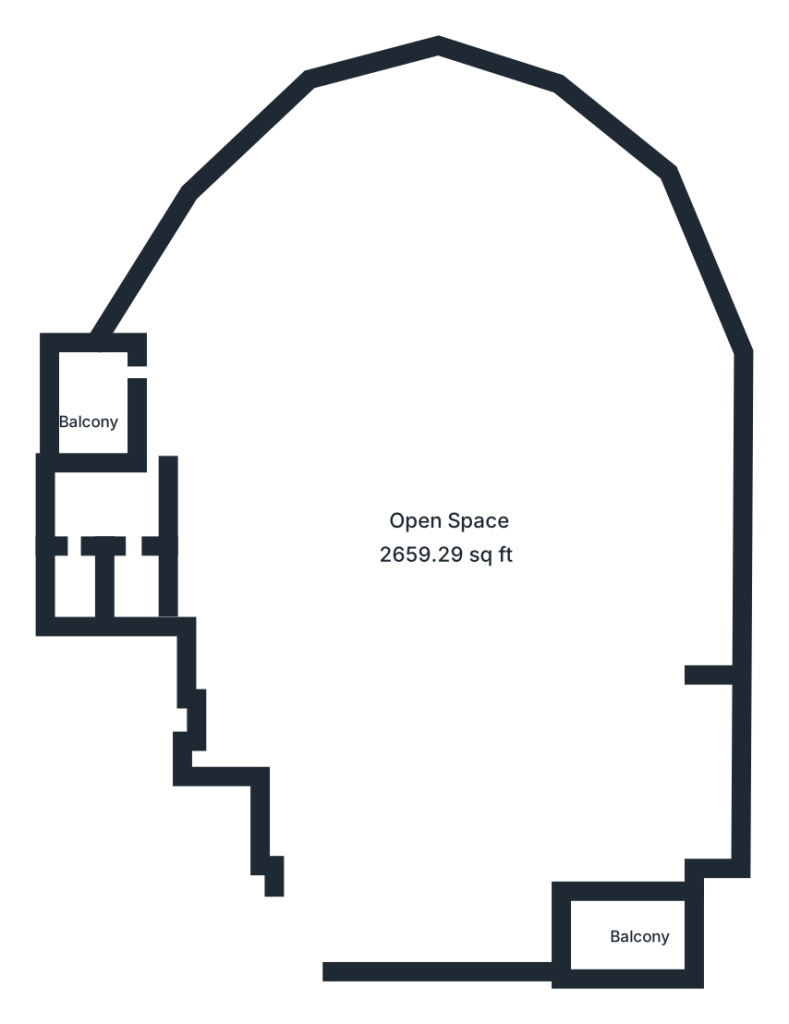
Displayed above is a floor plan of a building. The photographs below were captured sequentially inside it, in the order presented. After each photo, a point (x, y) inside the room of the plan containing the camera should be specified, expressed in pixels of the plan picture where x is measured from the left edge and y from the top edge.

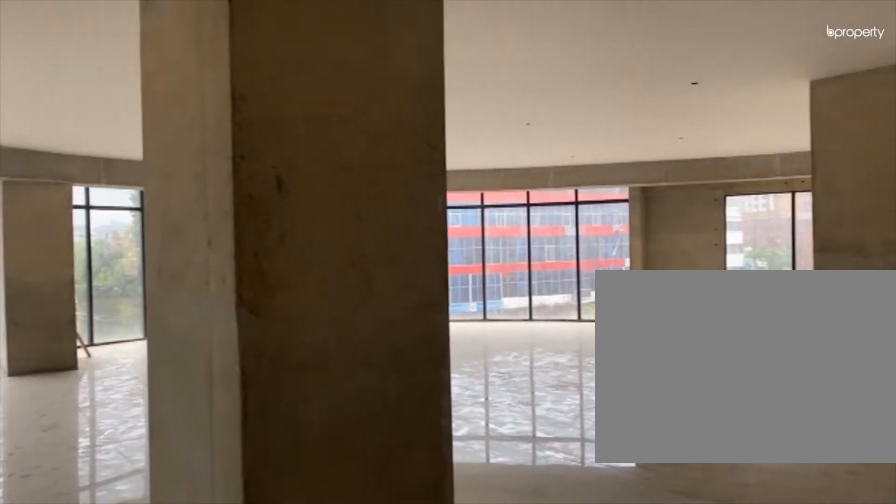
(448, 512)
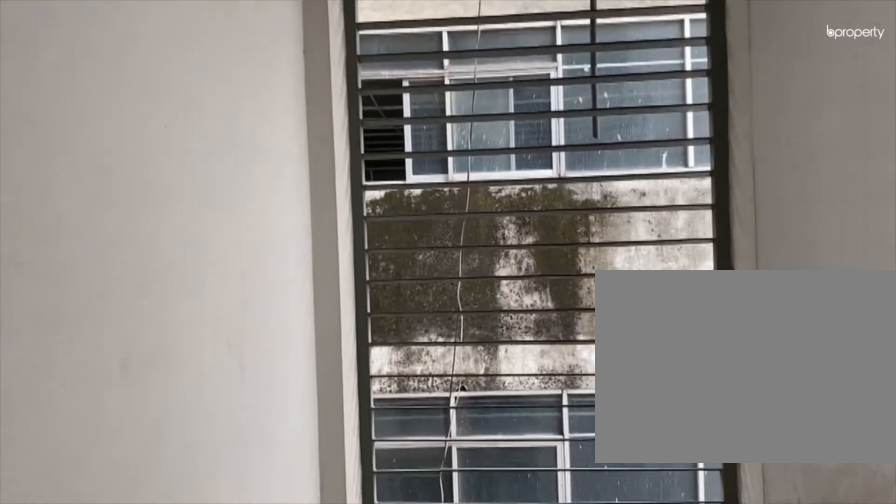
(103, 398)
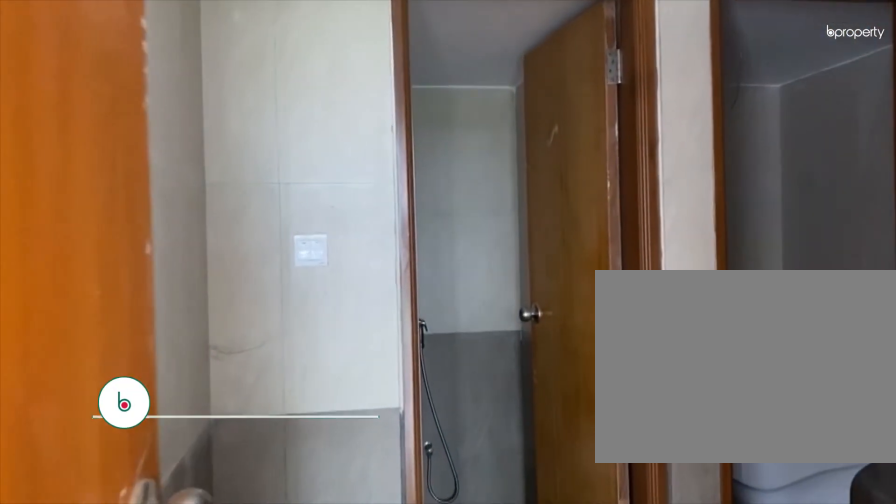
(105, 505)
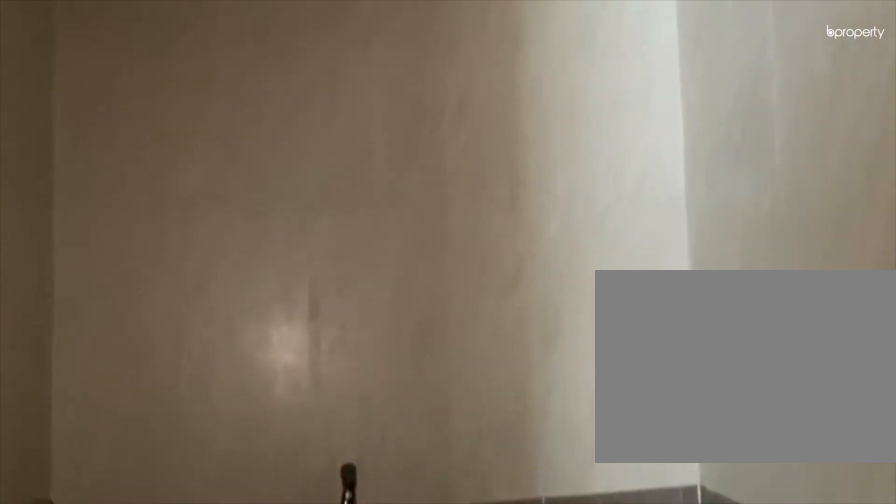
(83, 573)
